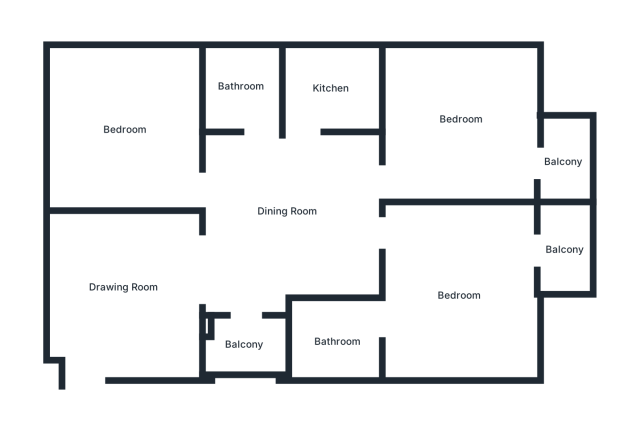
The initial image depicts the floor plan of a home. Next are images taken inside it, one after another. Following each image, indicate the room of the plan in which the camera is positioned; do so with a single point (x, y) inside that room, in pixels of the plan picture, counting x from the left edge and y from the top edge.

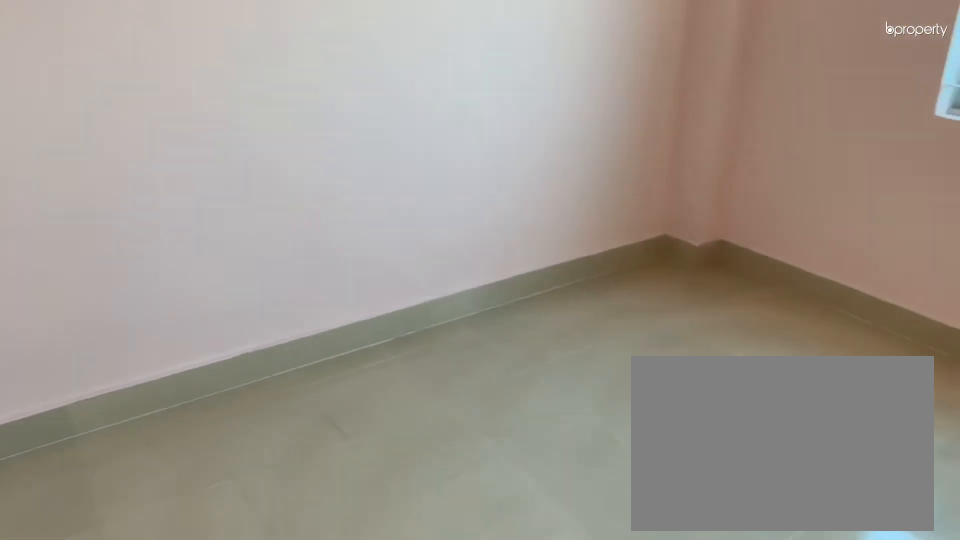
(127, 127)
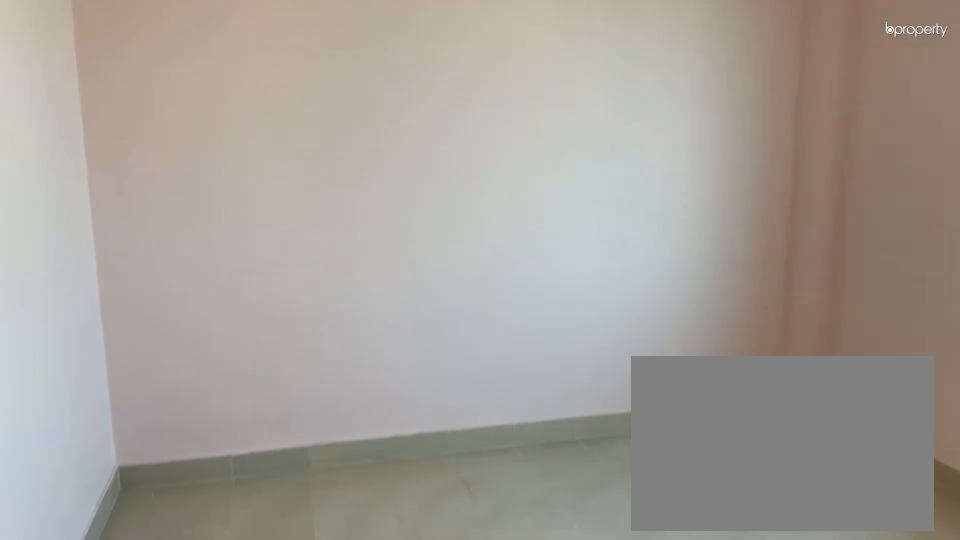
(127, 127)
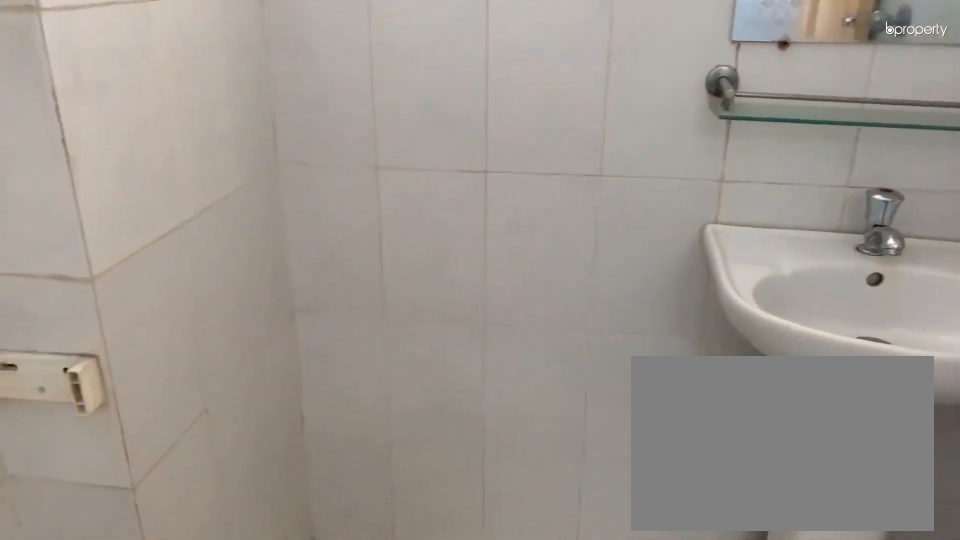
(239, 87)
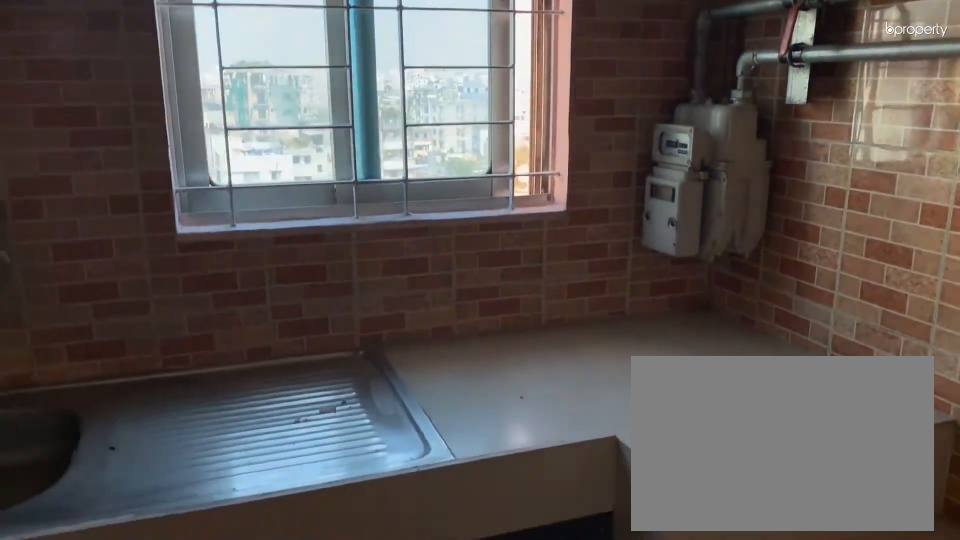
(328, 87)
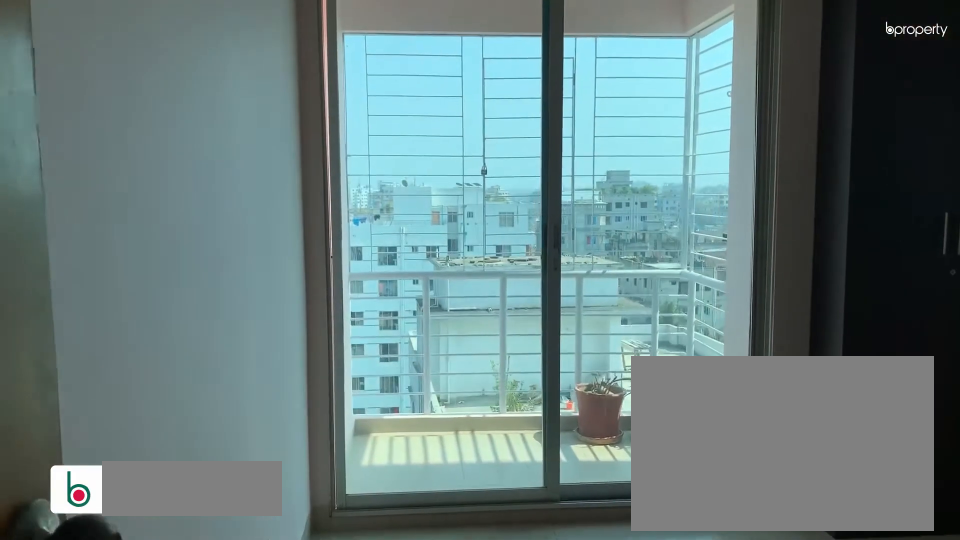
(459, 298)
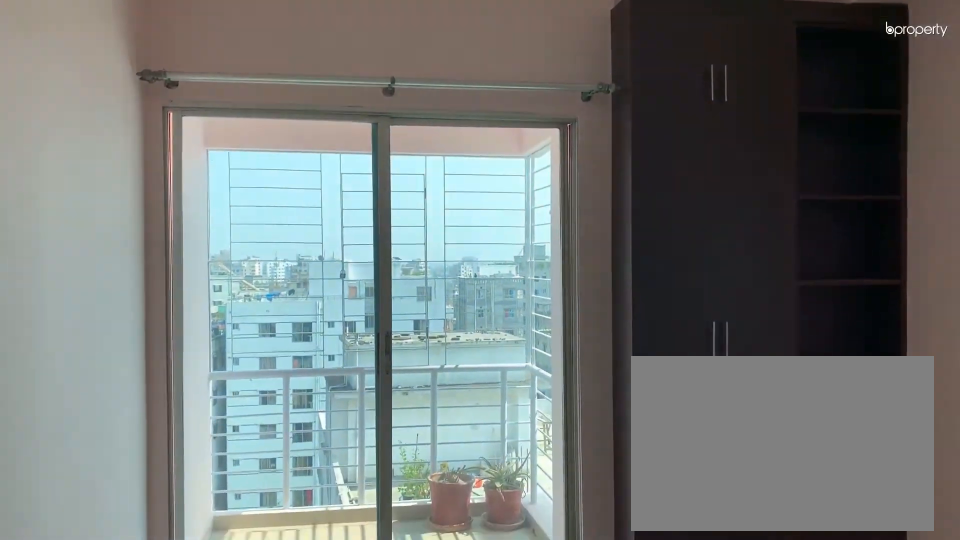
(459, 298)
